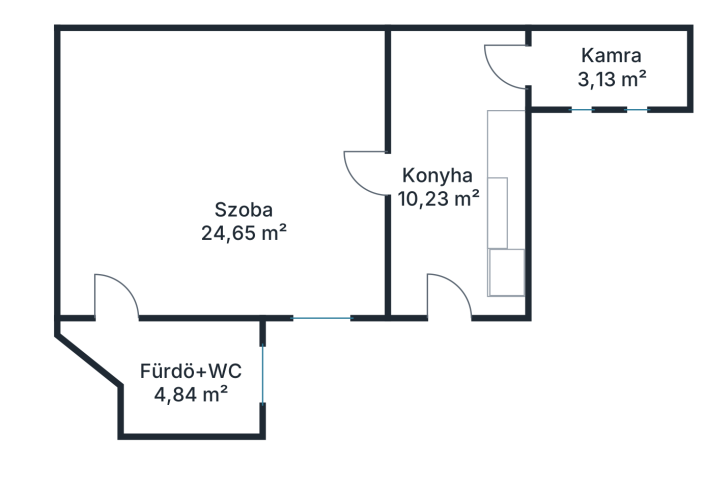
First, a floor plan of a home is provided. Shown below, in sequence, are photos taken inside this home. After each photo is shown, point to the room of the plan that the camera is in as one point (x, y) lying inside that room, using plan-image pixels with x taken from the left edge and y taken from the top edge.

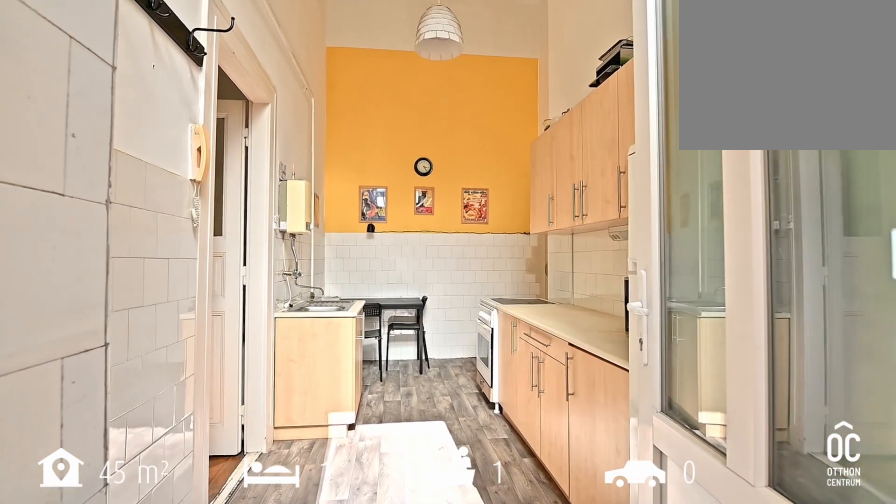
(439, 262)
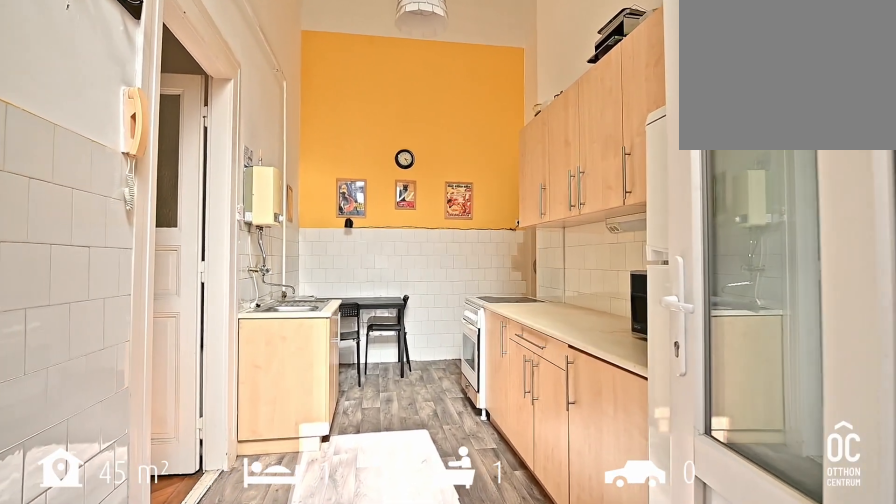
(439, 262)
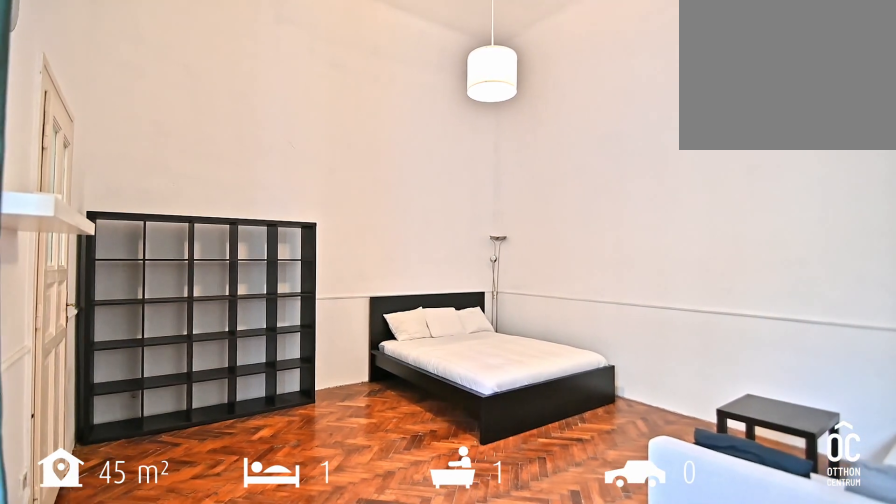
(223, 149)
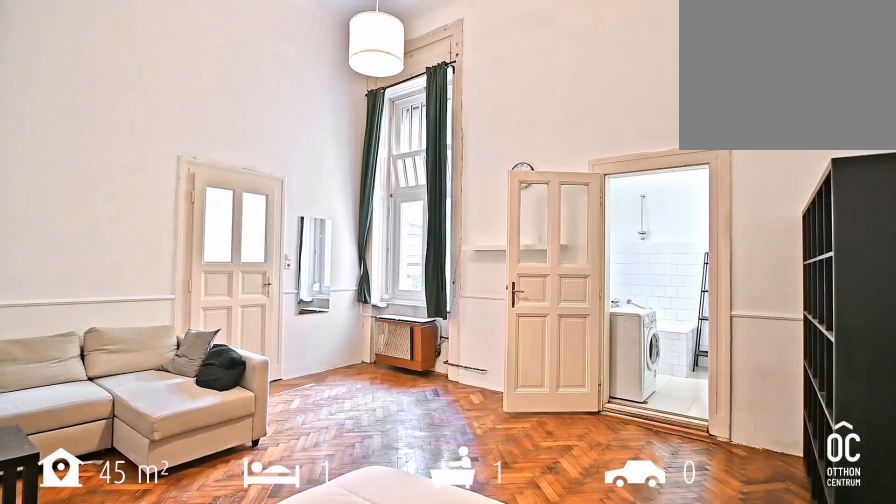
(223, 149)
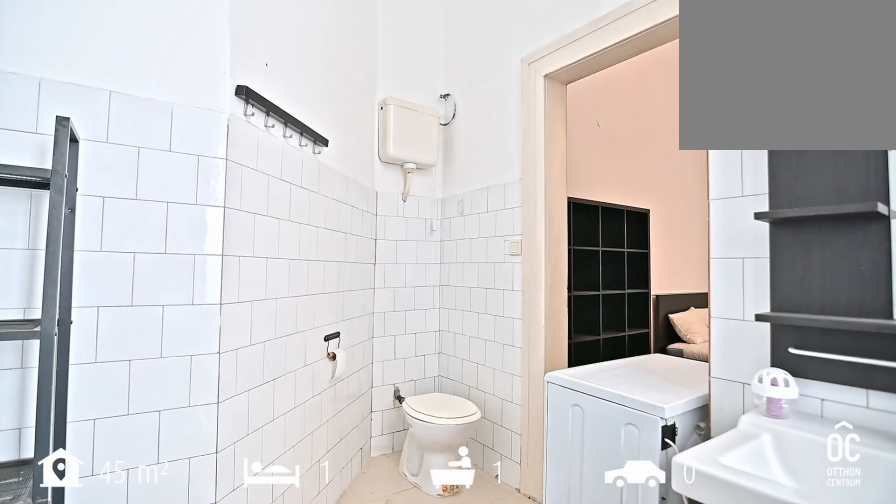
(190, 375)
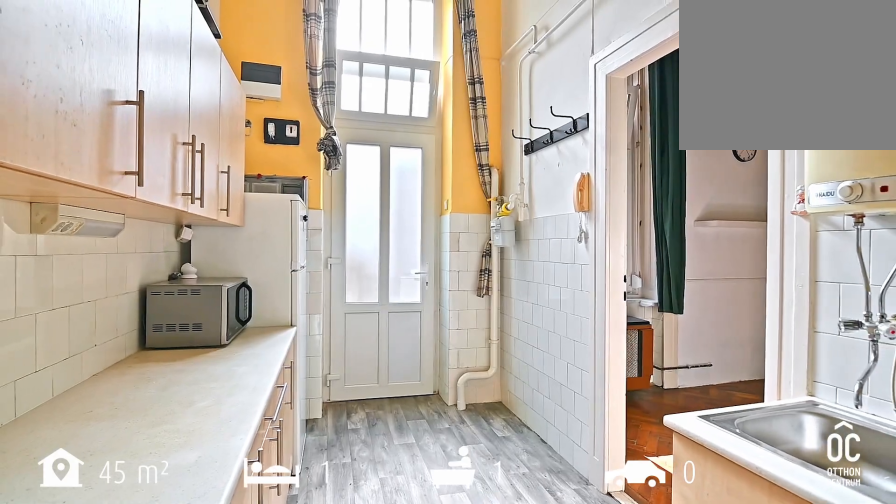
(437, 149)
